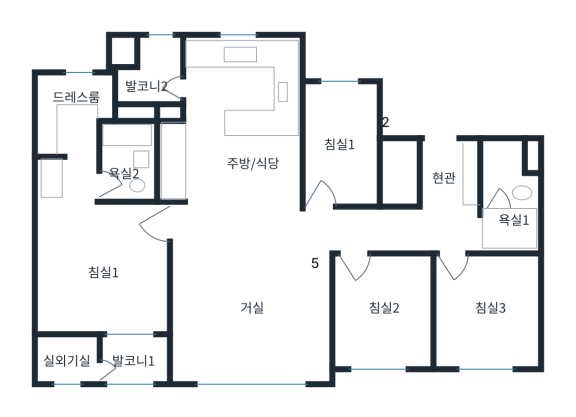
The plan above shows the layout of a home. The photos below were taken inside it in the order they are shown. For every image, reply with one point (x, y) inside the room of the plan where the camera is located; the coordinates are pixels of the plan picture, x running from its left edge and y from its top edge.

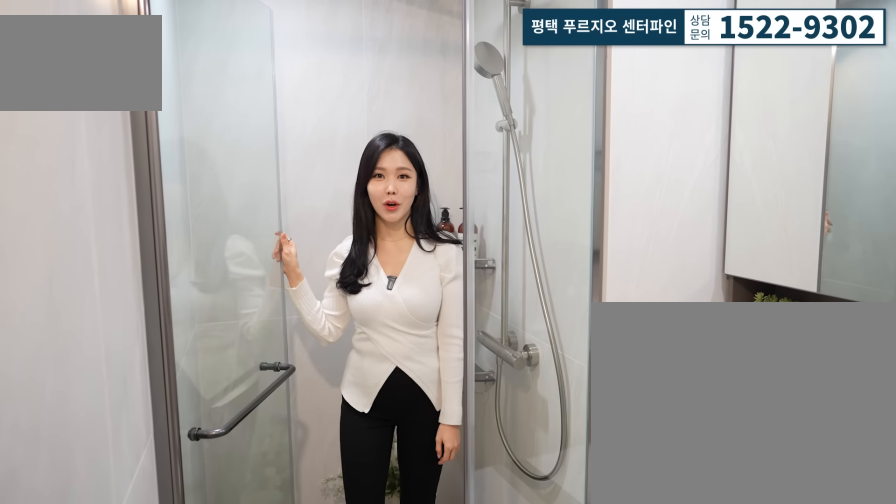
(501, 215)
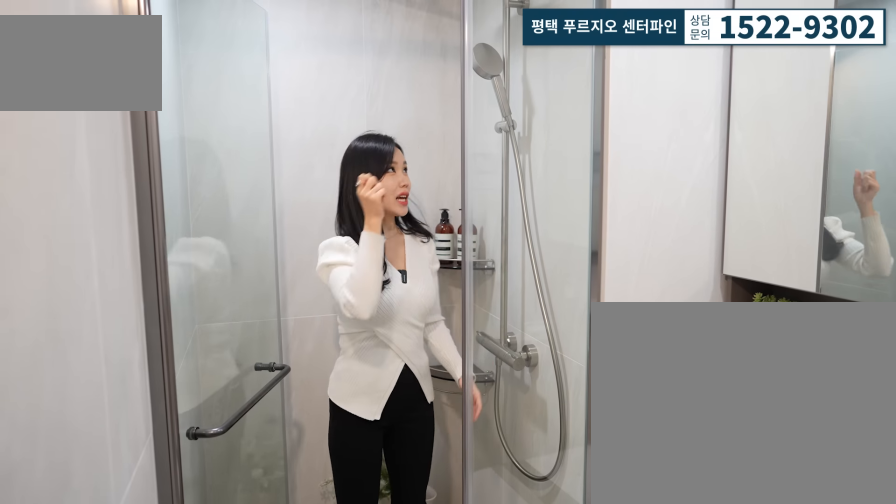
(521, 229)
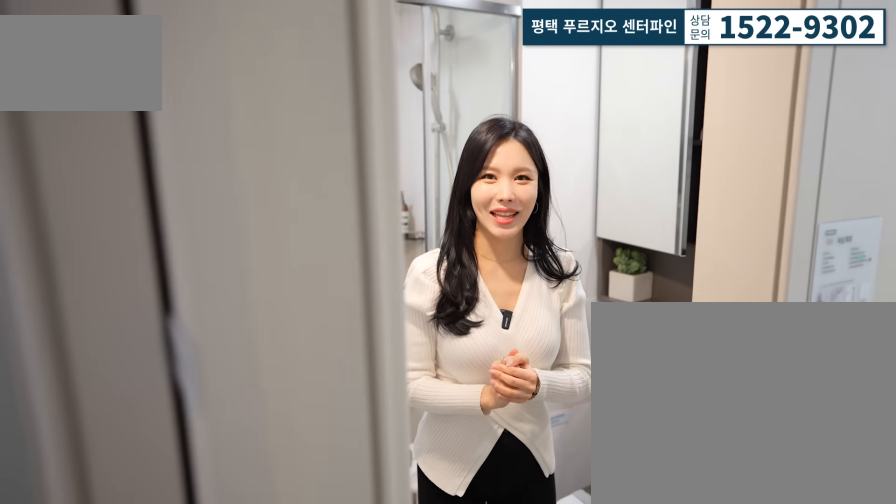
(500, 214)
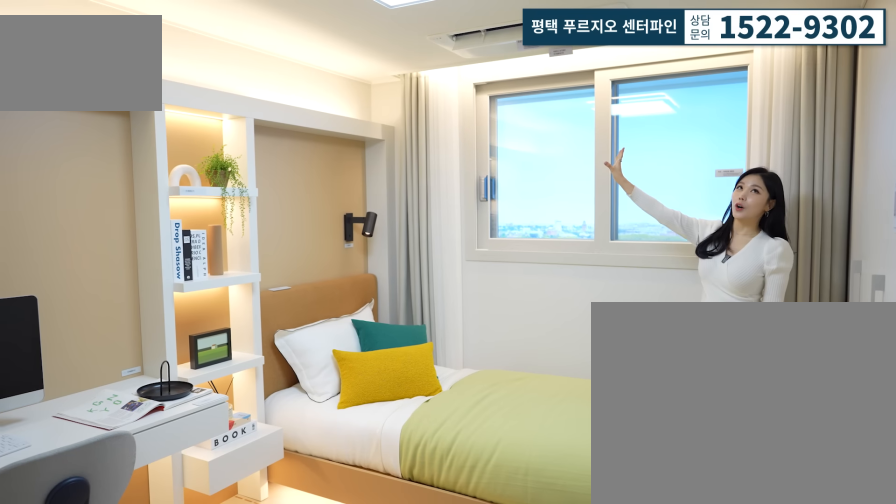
(489, 314)
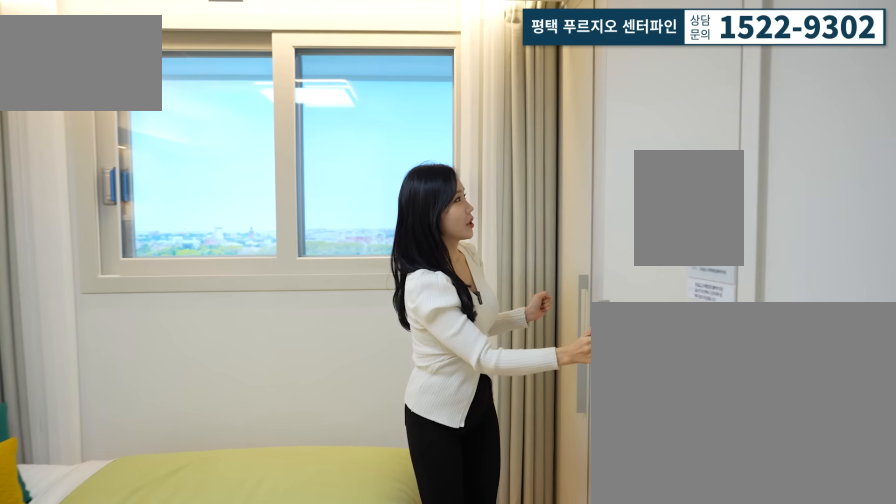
(489, 314)
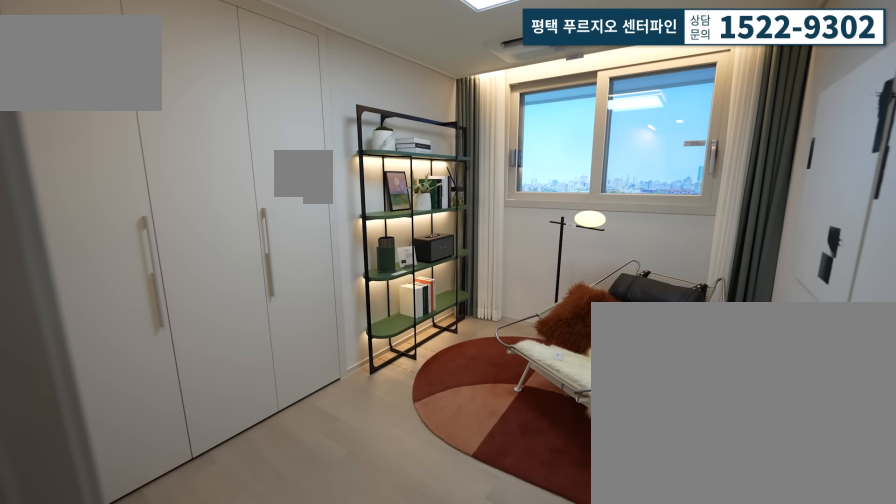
(385, 325)
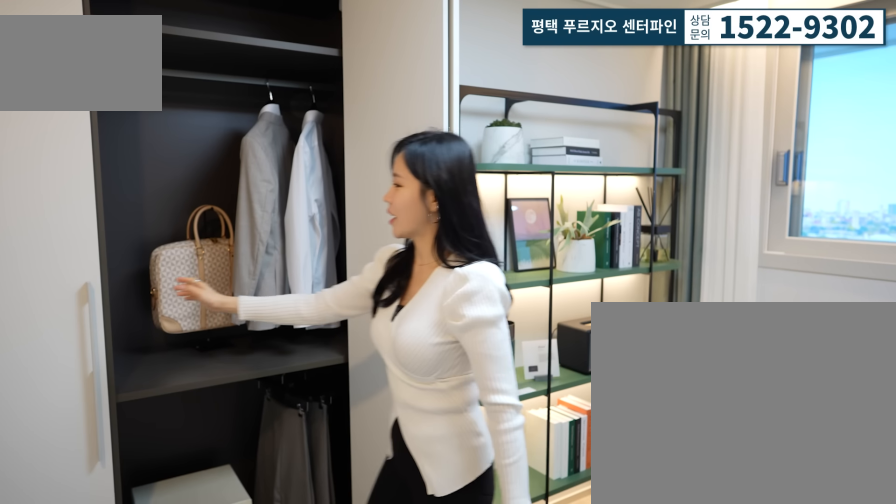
(386, 325)
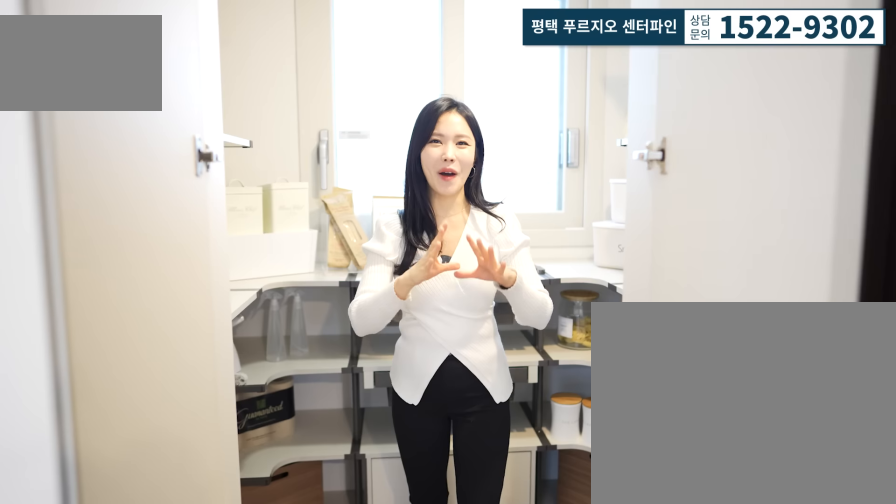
(339, 161)
